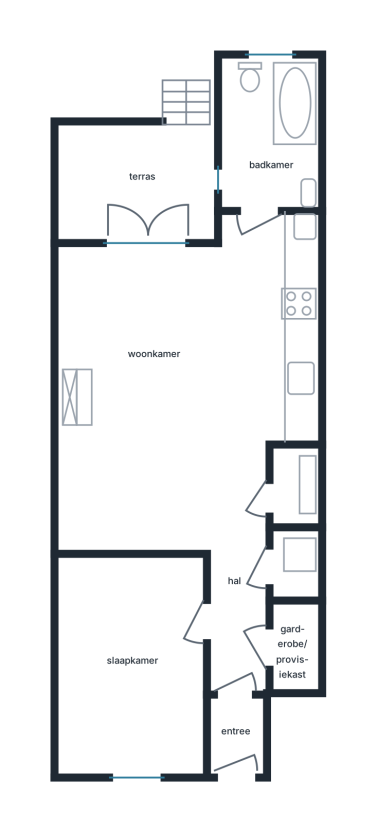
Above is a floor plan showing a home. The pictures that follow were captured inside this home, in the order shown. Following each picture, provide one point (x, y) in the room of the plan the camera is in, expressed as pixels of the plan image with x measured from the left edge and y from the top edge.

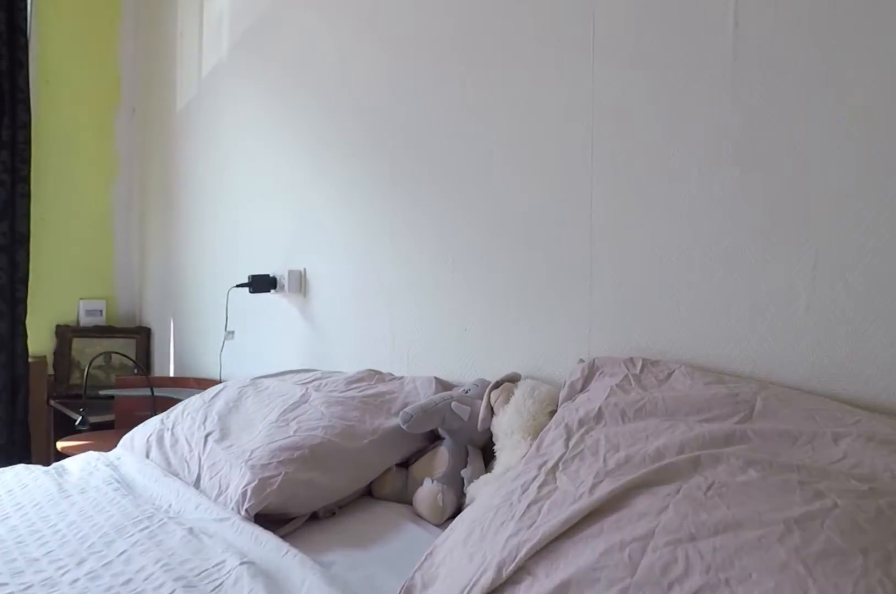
(131, 664)
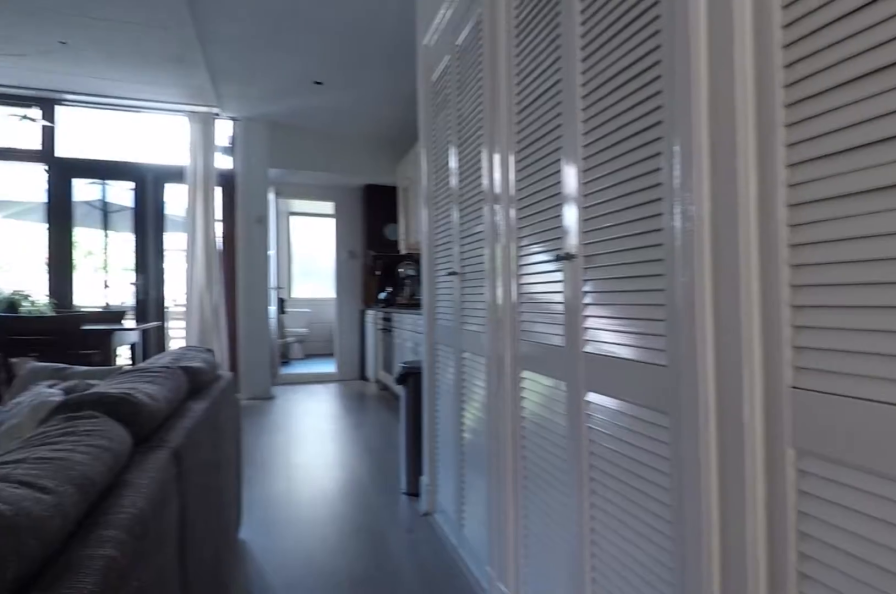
(162, 499)
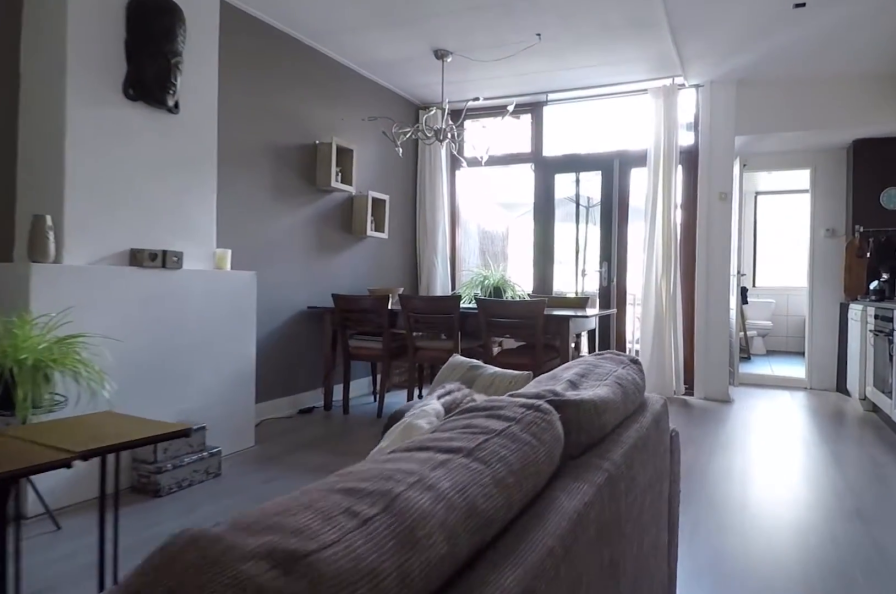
(162, 499)
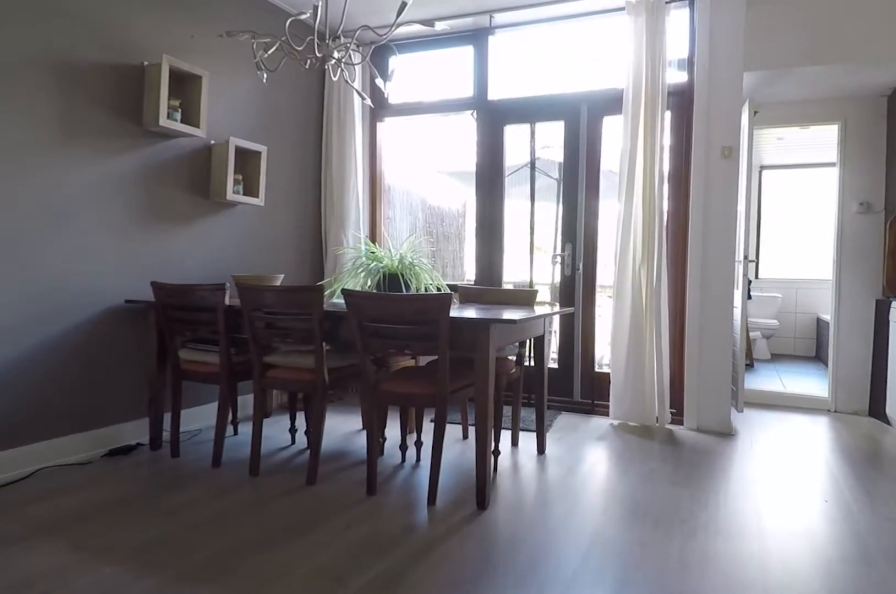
(162, 499)
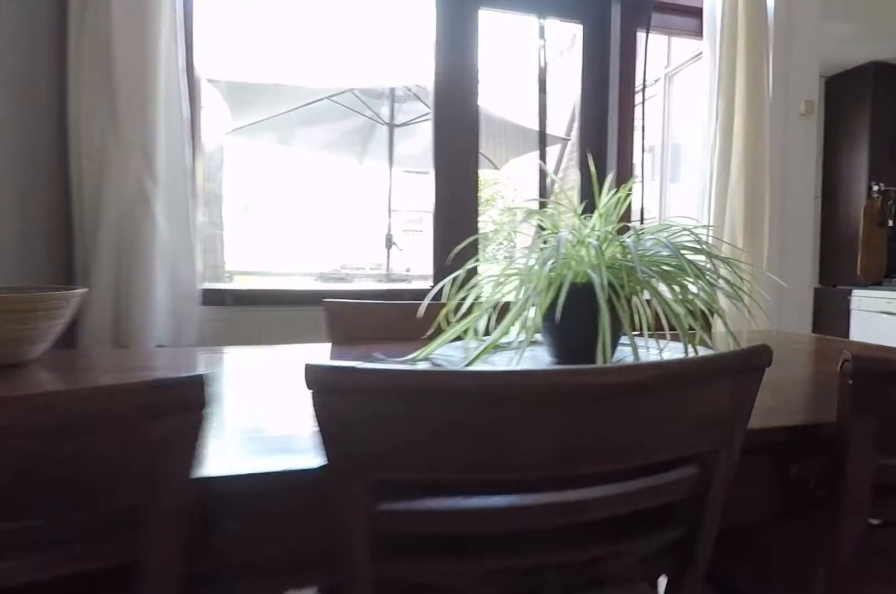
(196, 339)
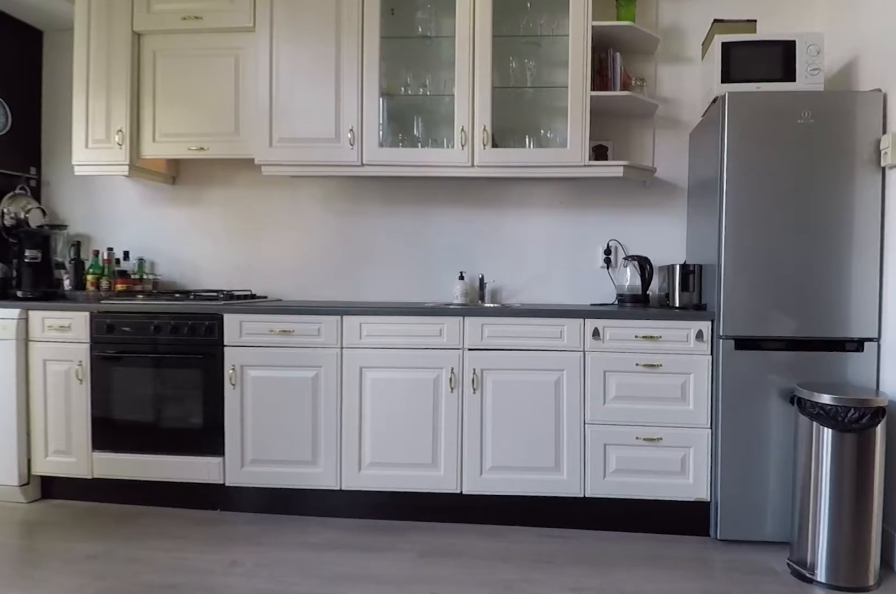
(196, 339)
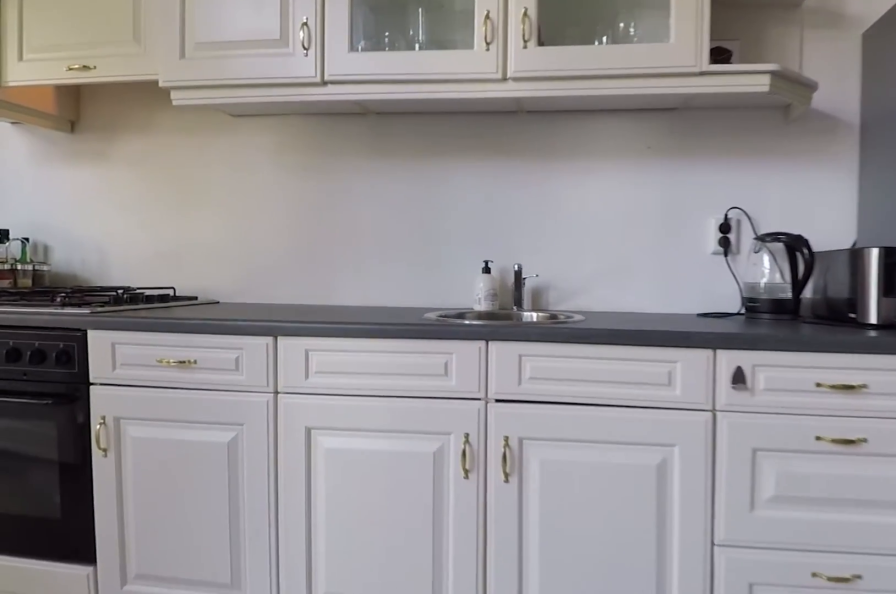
(196, 339)
